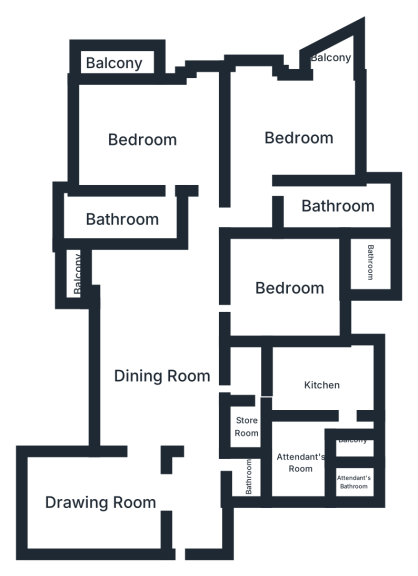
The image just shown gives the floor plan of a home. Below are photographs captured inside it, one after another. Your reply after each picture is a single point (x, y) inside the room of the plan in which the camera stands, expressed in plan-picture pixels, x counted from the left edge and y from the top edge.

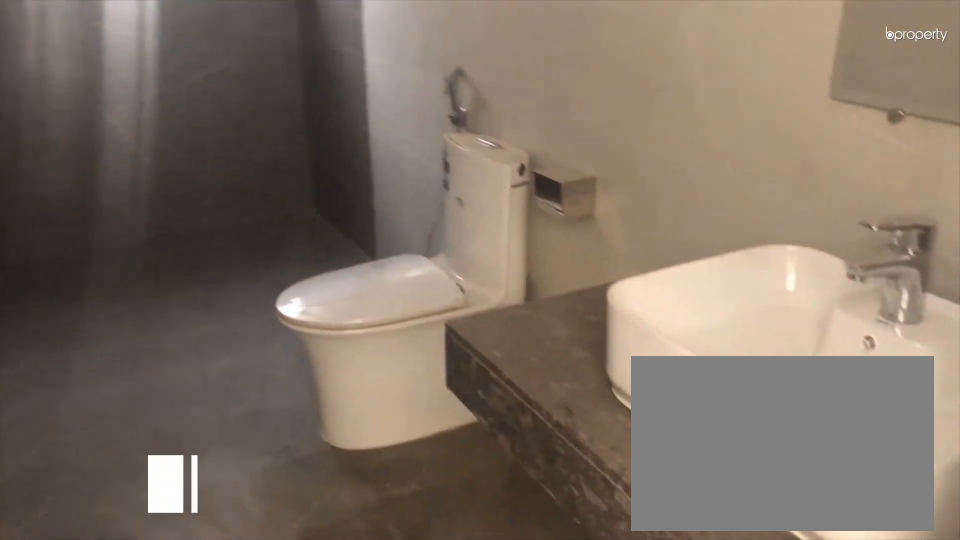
(335, 211)
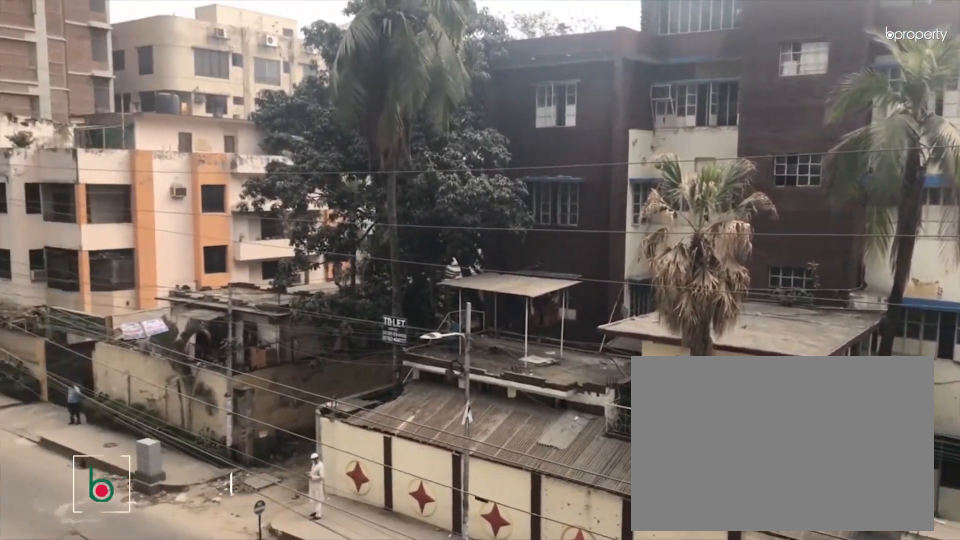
(333, 57)
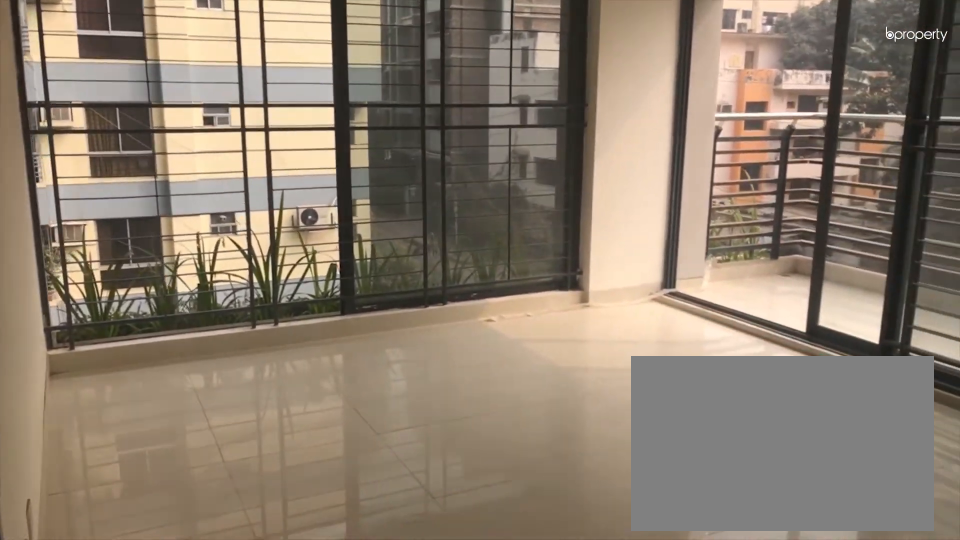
(142, 141)
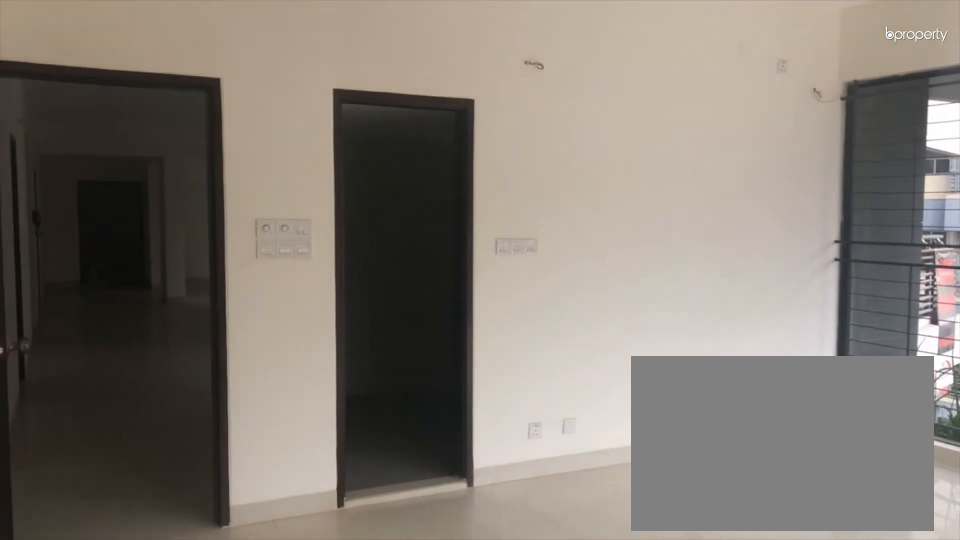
(142, 140)
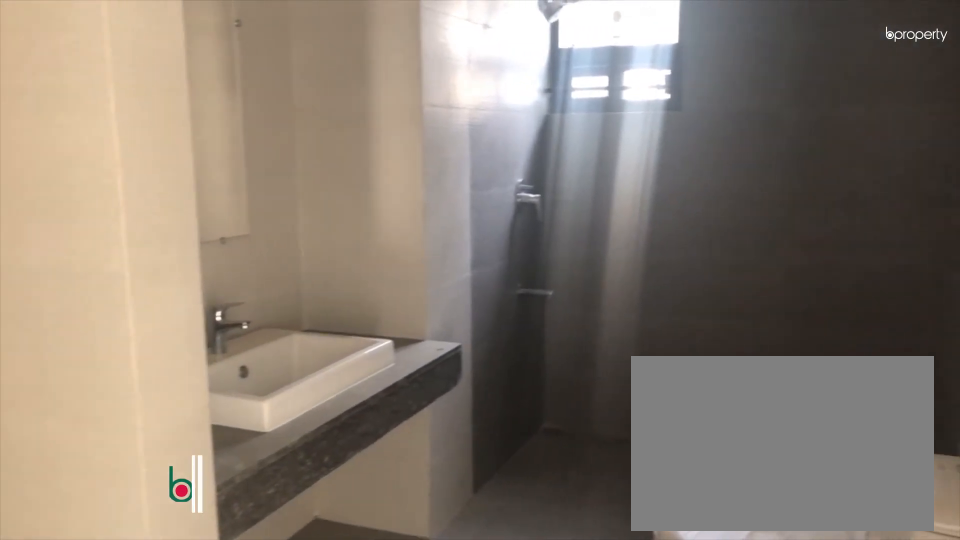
(119, 217)
